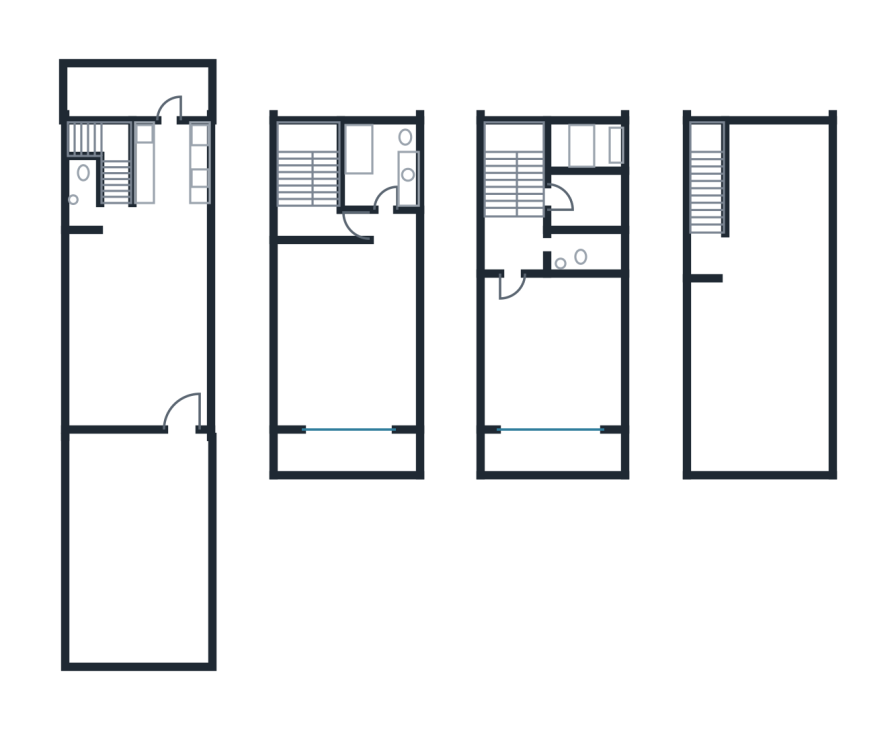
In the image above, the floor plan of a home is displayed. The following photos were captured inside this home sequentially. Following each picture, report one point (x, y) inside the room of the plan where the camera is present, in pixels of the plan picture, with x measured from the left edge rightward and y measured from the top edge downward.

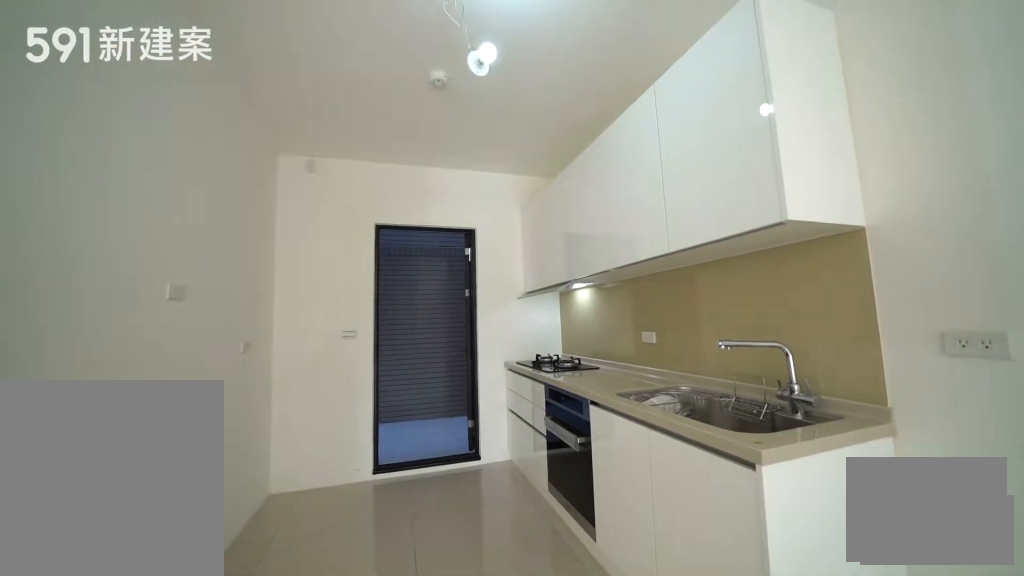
(169, 167)
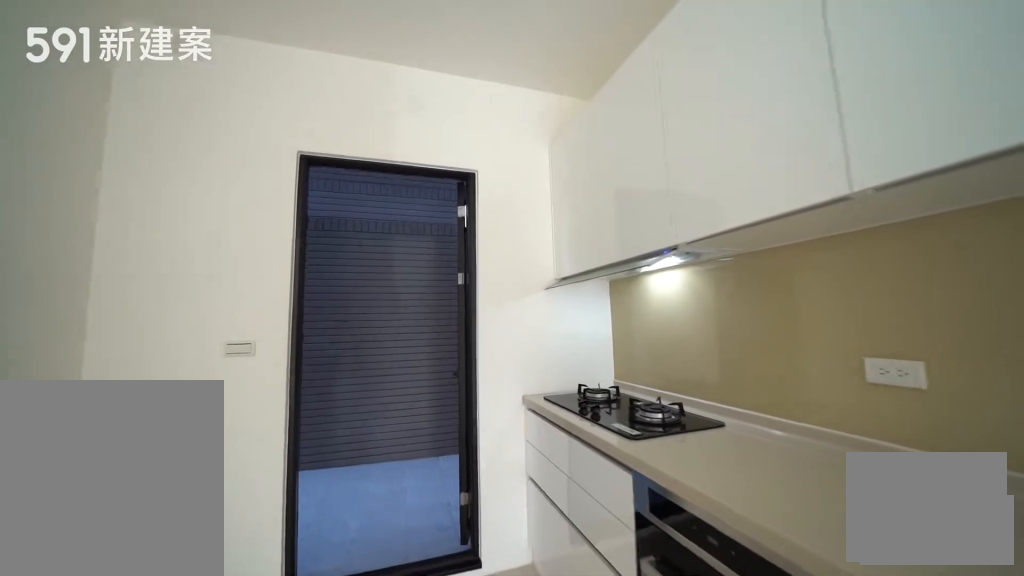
(169, 167)
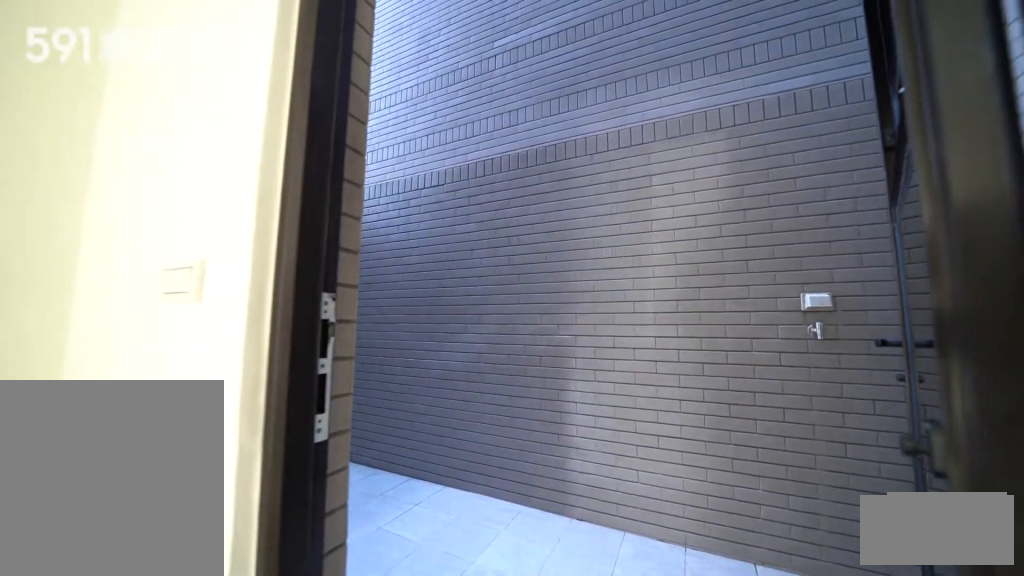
(134, 90)
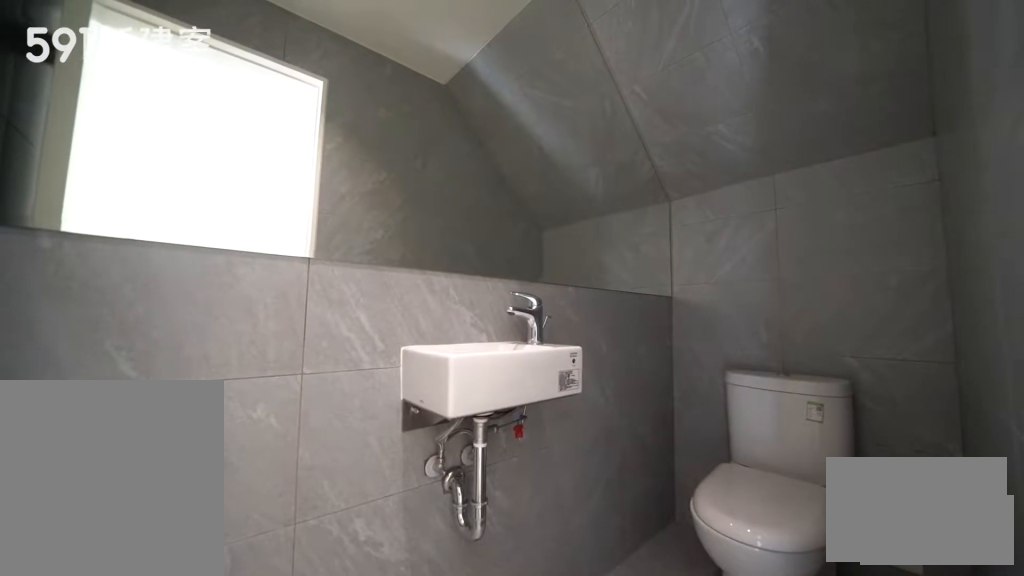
(82, 193)
